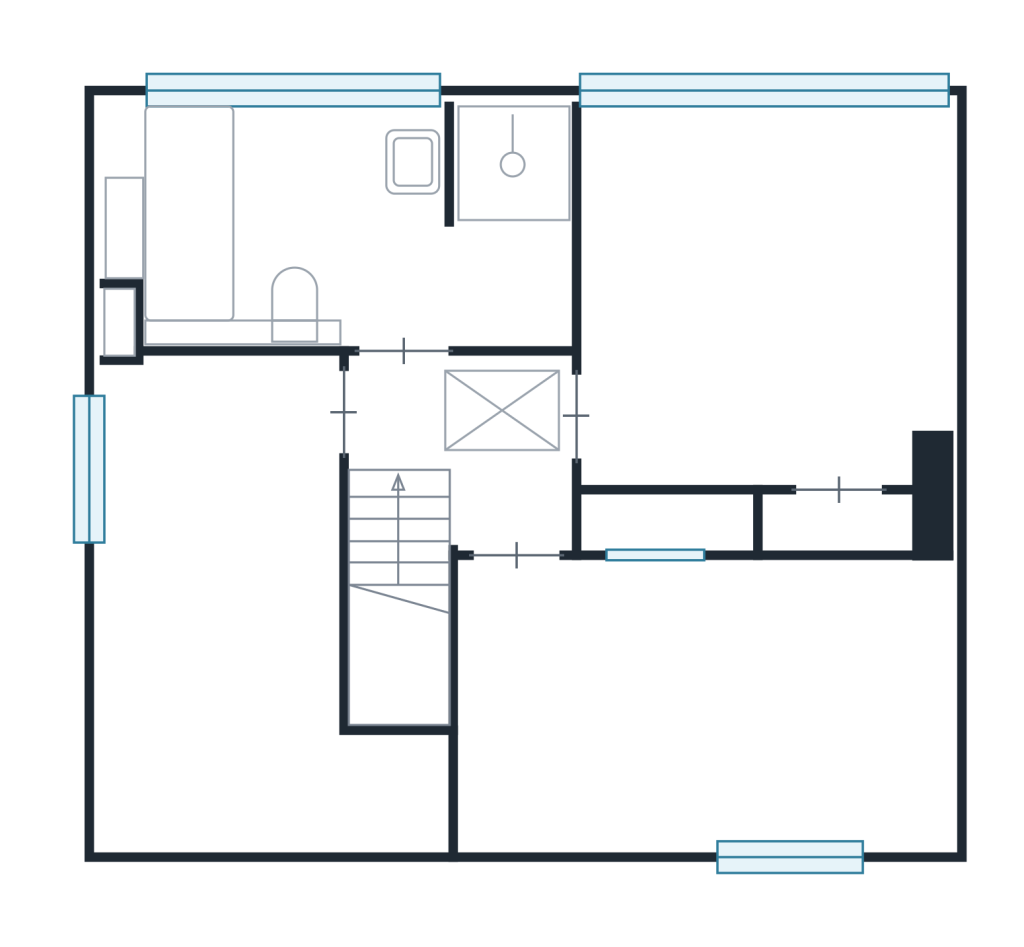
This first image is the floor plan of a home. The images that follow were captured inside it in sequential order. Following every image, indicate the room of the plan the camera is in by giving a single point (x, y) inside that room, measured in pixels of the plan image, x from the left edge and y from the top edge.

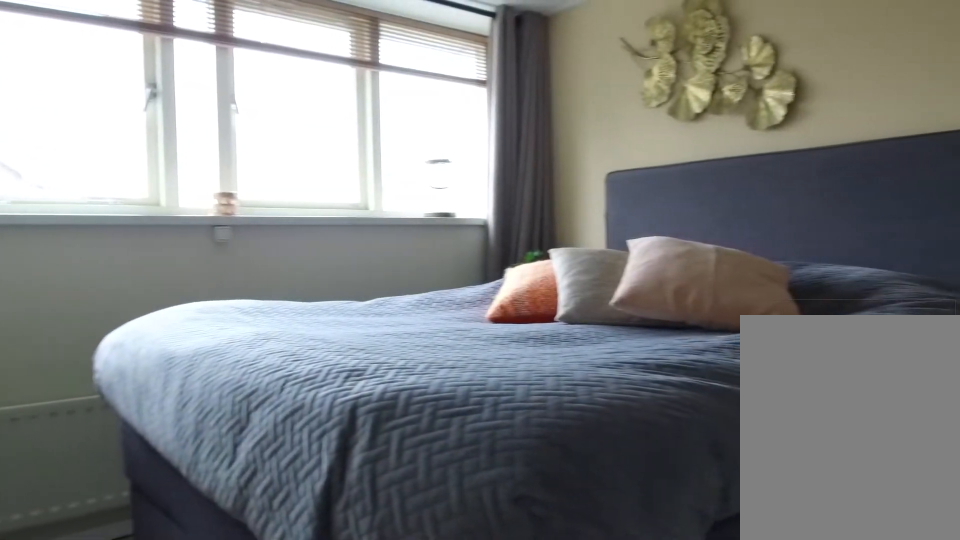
(763, 294)
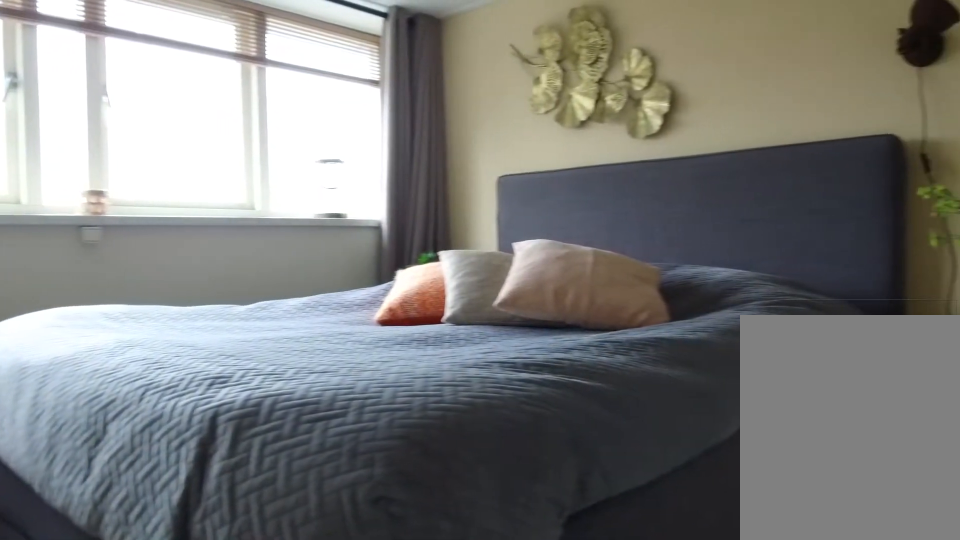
(763, 294)
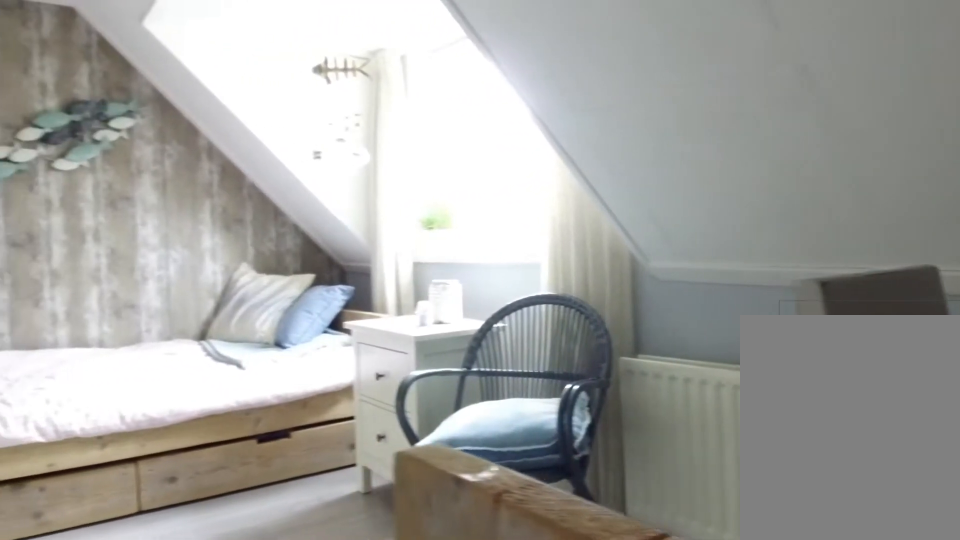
(713, 683)
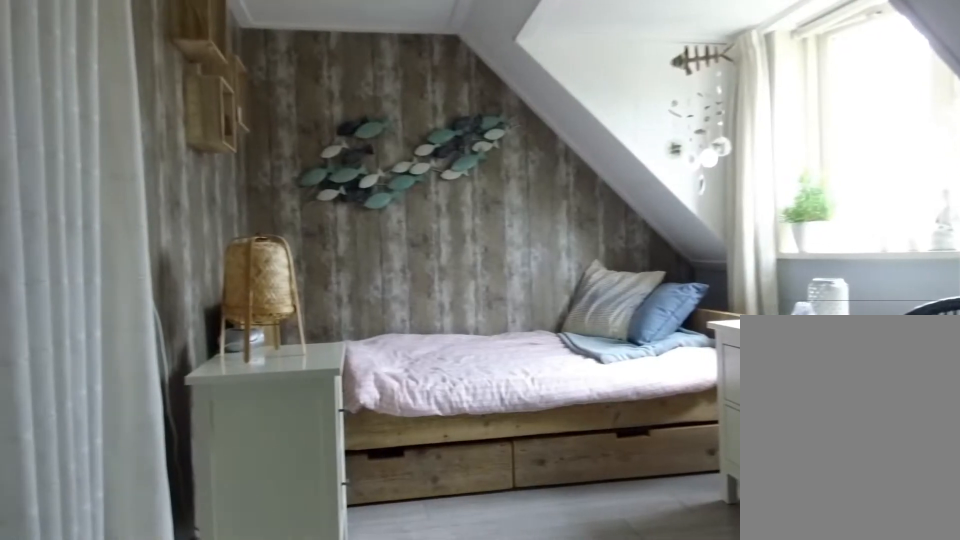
(713, 683)
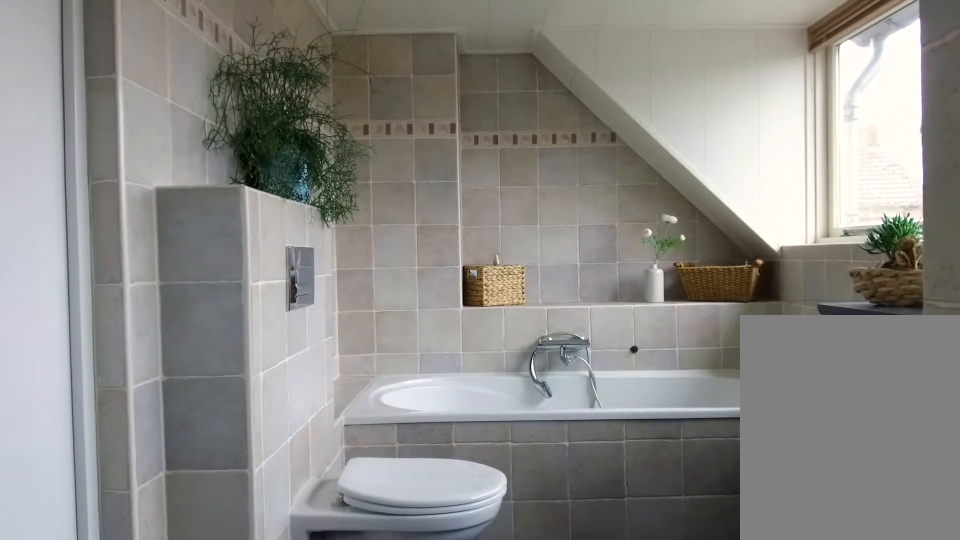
(385, 239)
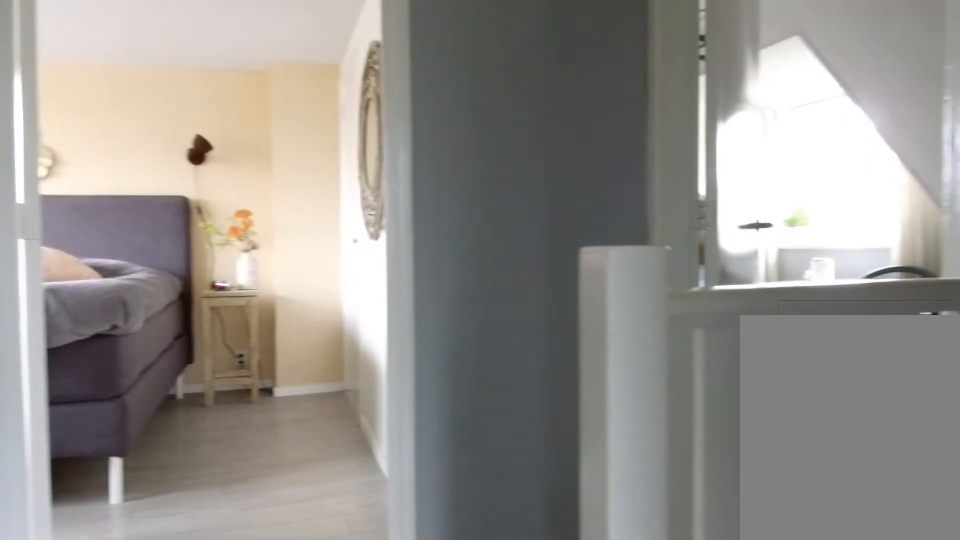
(474, 441)
